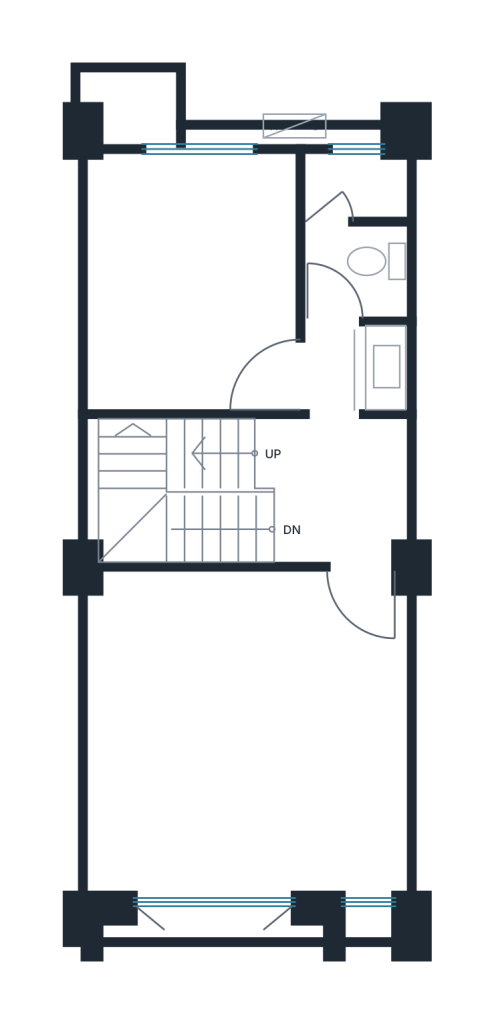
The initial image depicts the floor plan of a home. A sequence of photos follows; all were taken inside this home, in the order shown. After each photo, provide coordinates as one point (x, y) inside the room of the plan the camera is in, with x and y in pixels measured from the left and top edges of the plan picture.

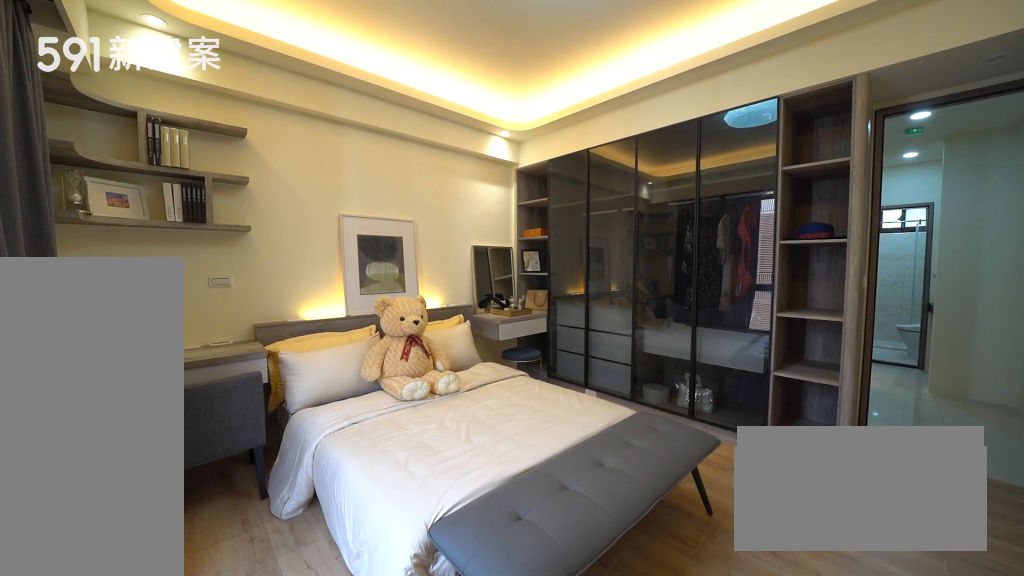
(248, 730)
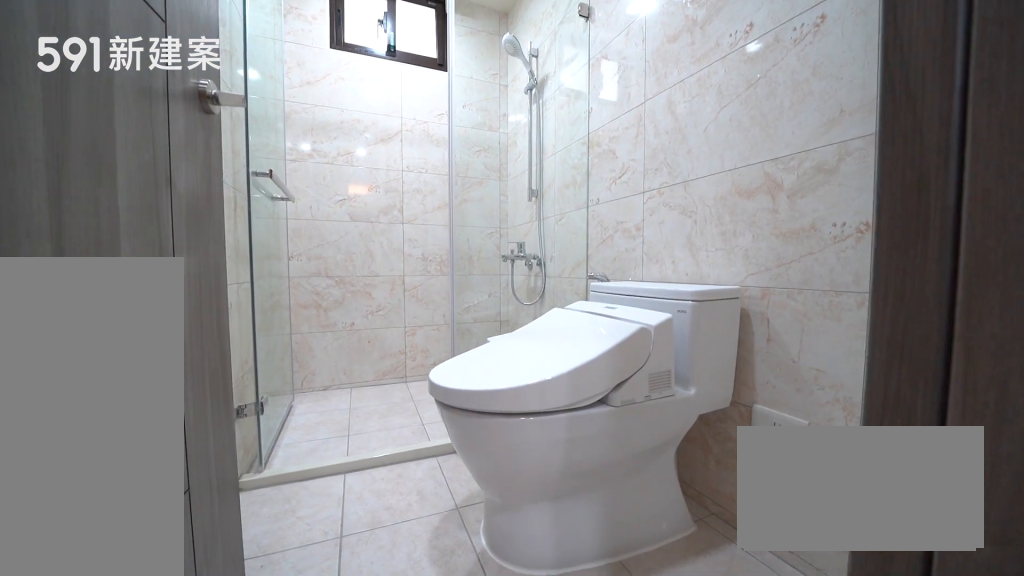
(354, 281)
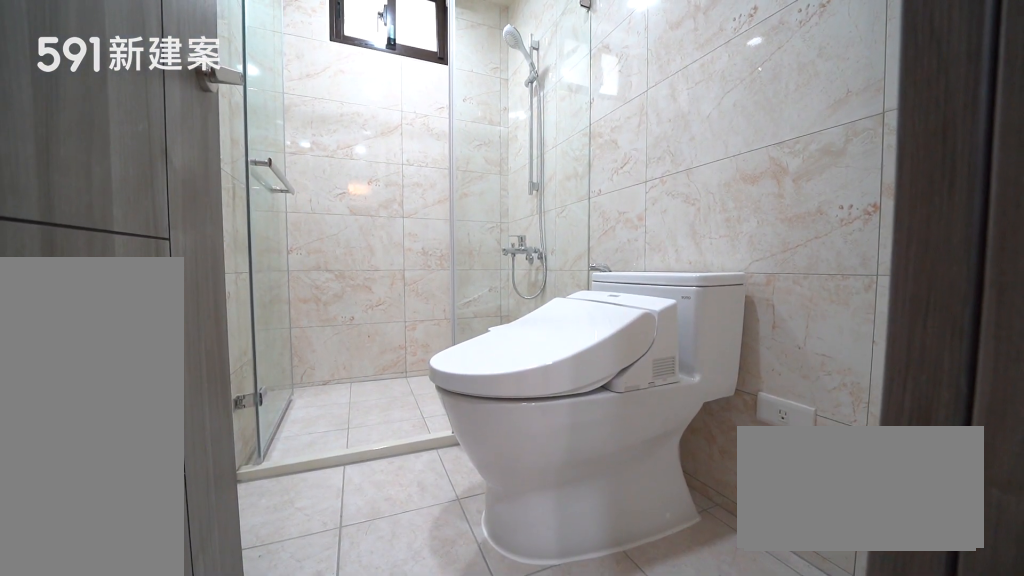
(354, 281)
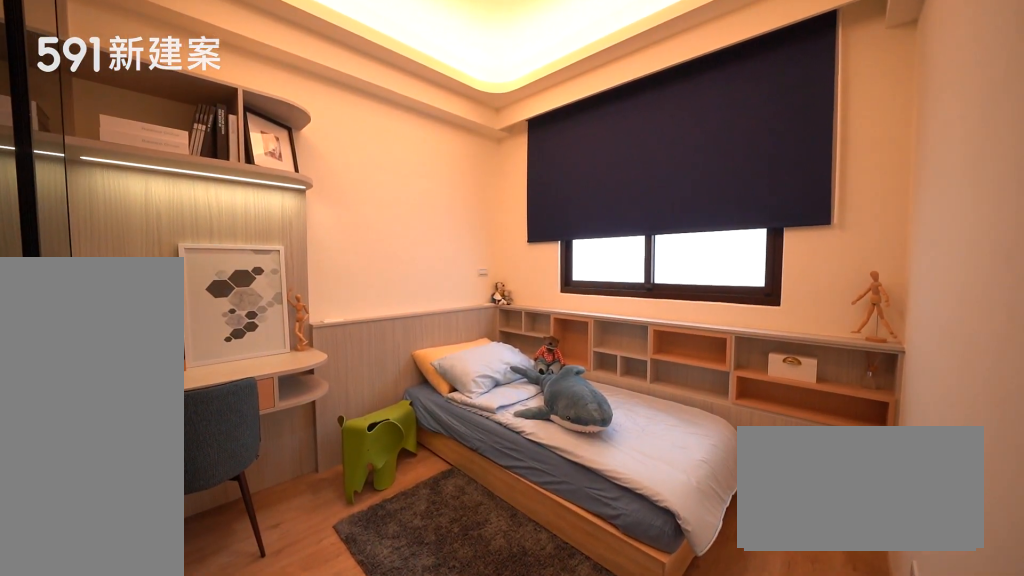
(191, 278)
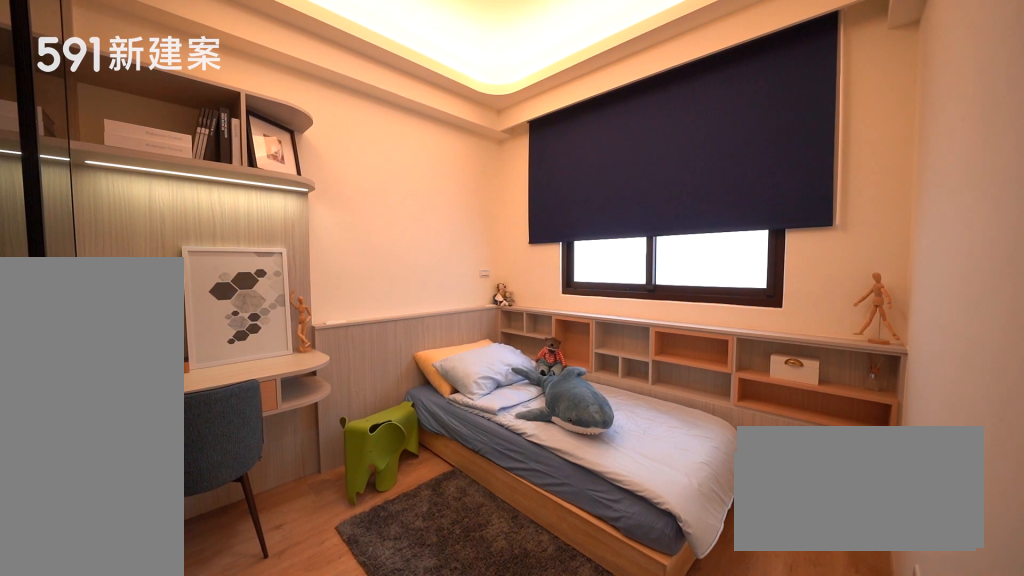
(191, 278)
